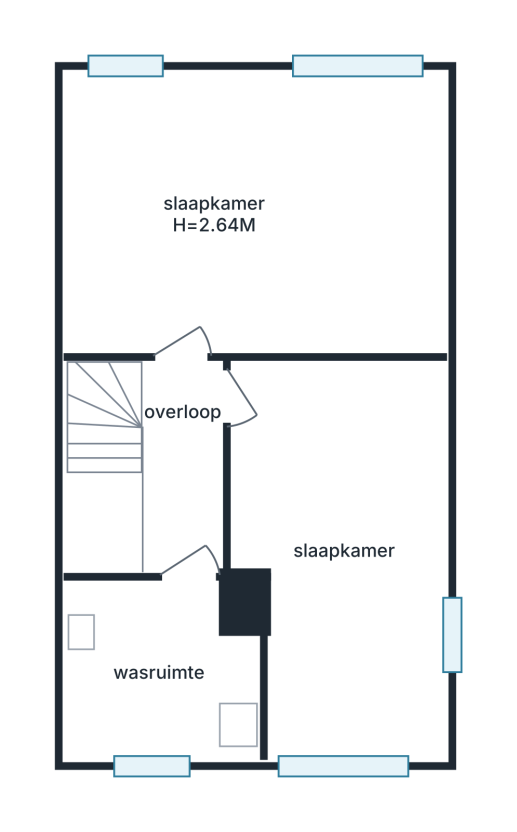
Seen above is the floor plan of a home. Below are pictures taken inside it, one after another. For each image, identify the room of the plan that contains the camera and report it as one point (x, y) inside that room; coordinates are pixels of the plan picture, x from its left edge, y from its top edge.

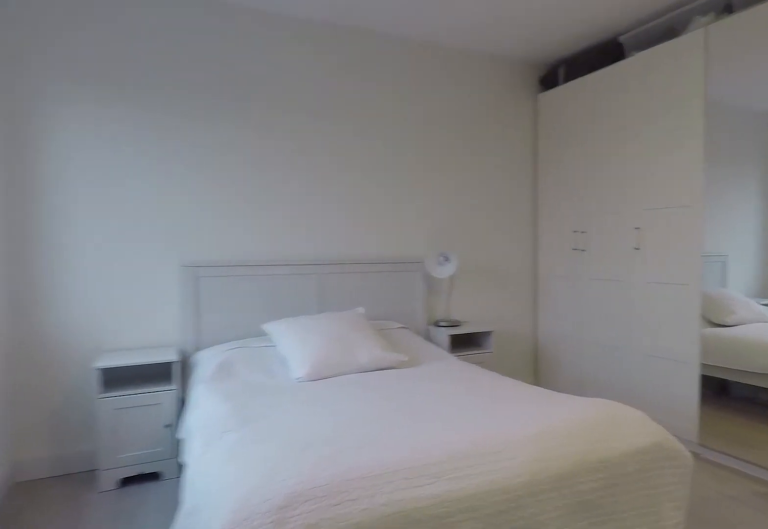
(91, 207)
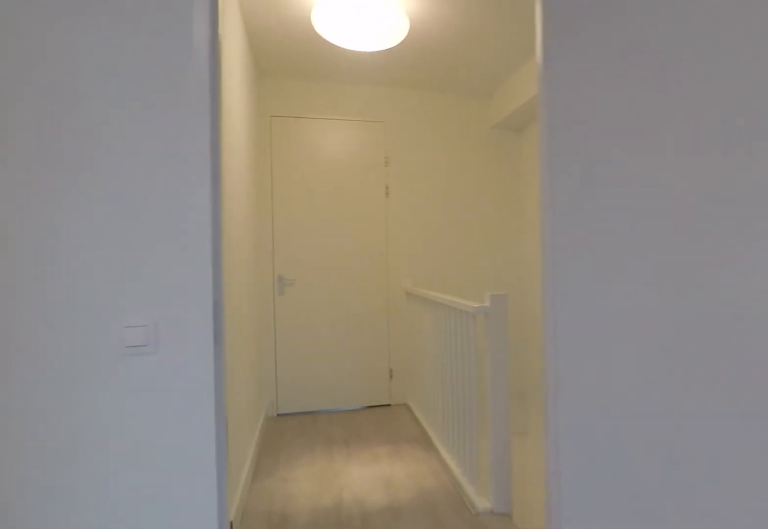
(91, 207)
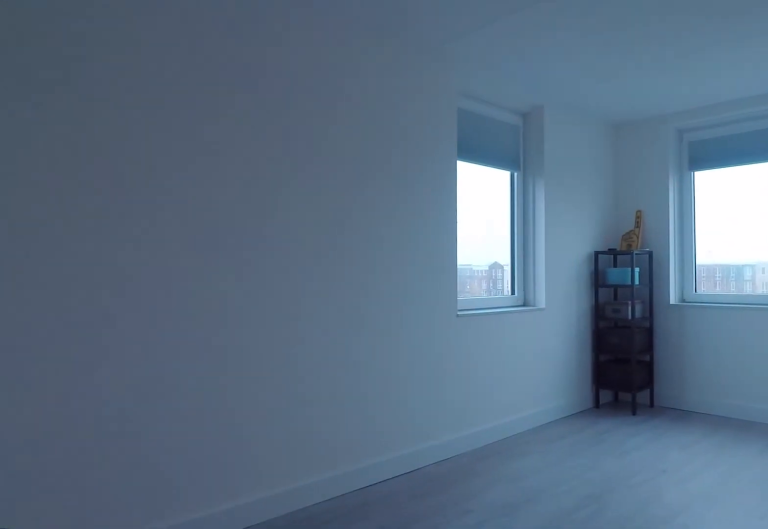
(347, 591)
